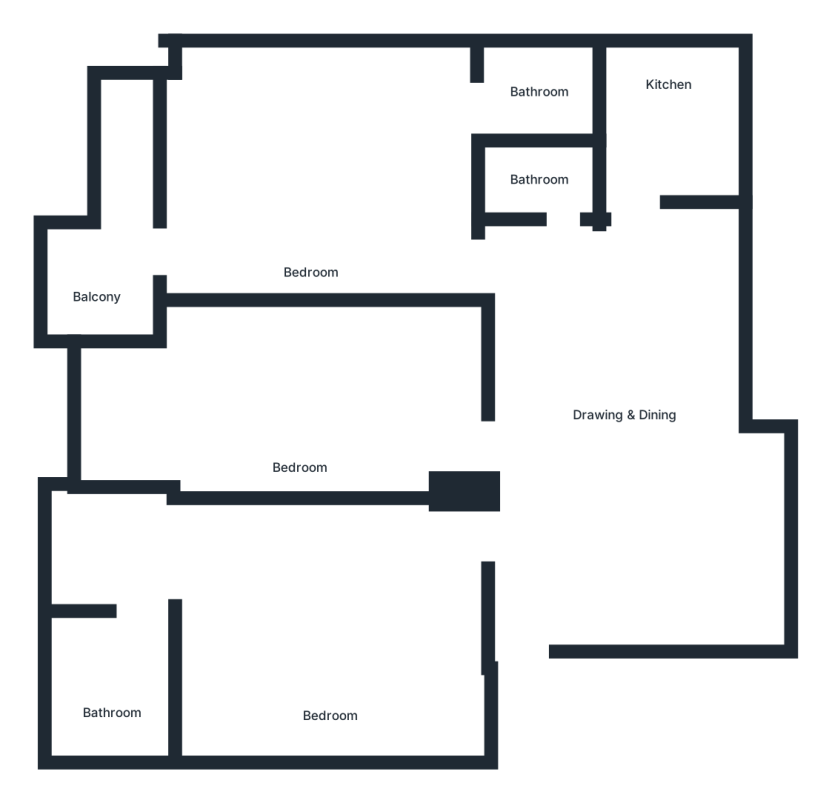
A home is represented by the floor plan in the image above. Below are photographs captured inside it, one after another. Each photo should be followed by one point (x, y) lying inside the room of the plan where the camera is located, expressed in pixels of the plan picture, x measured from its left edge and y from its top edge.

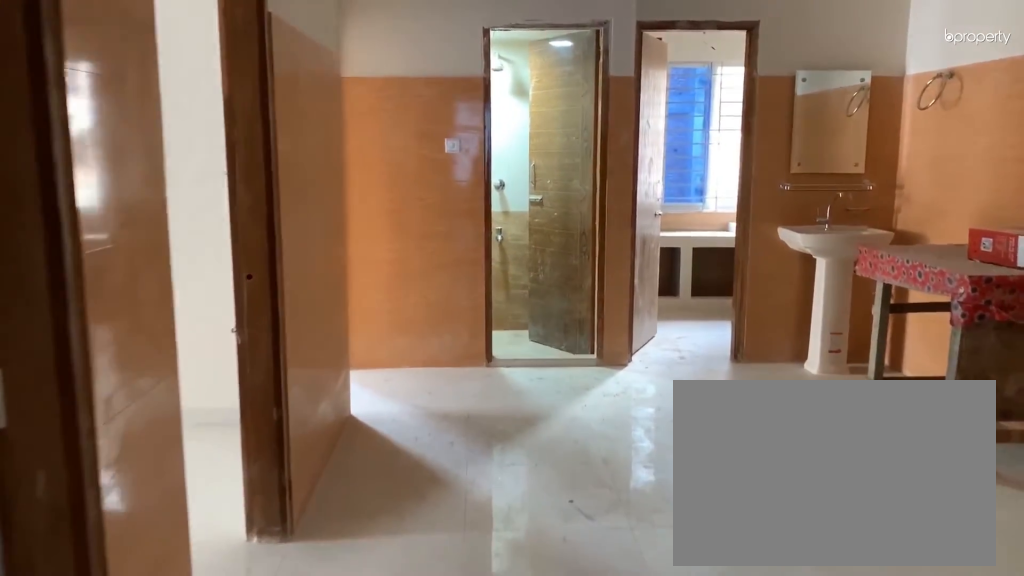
(525, 598)
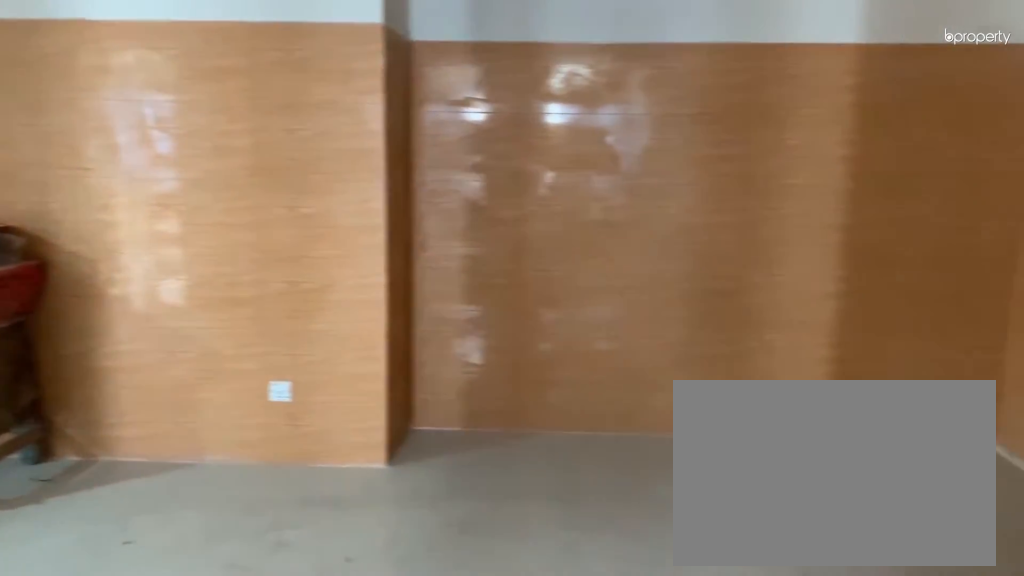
(636, 407)
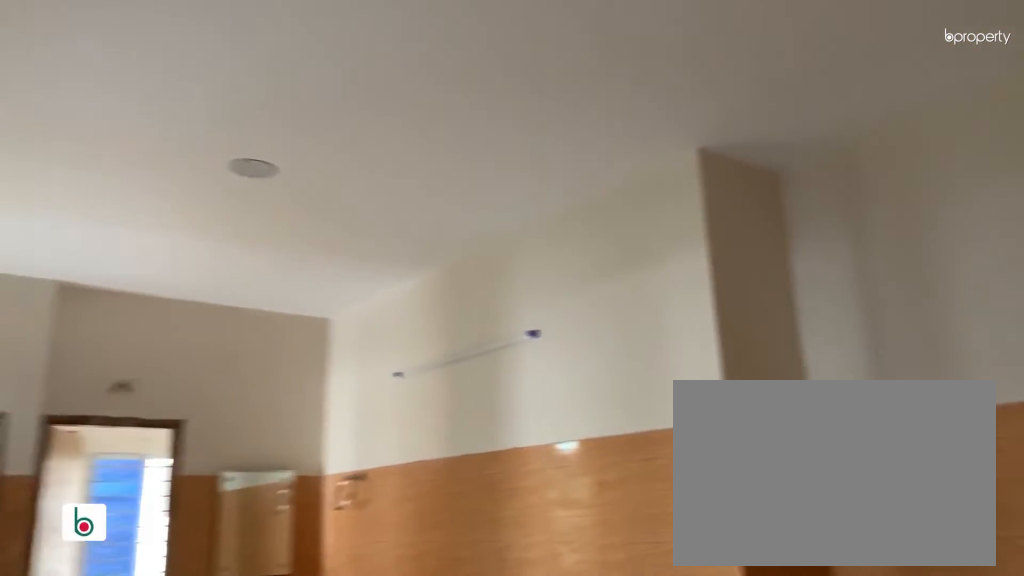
(636, 407)
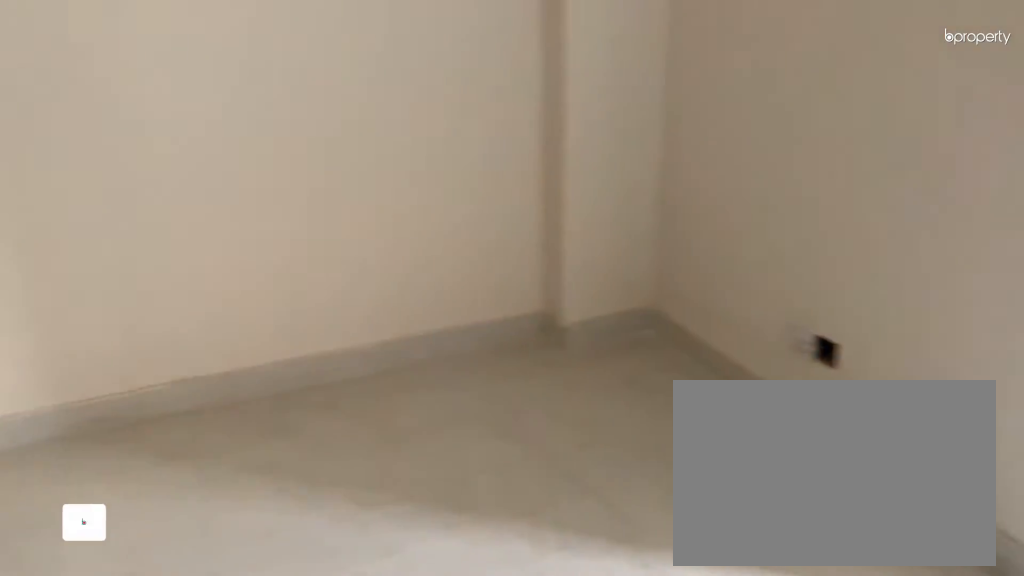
(330, 629)
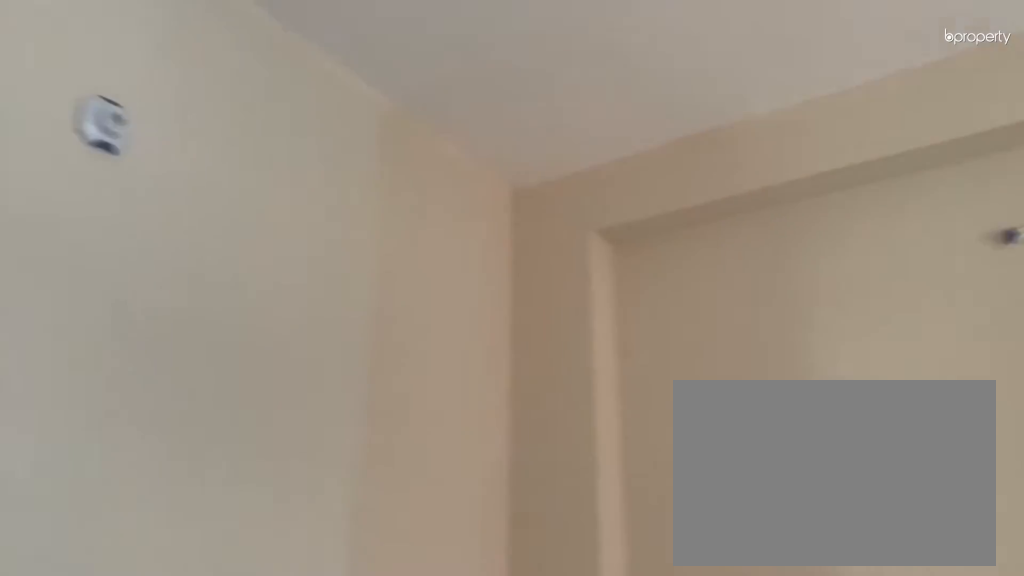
(330, 629)
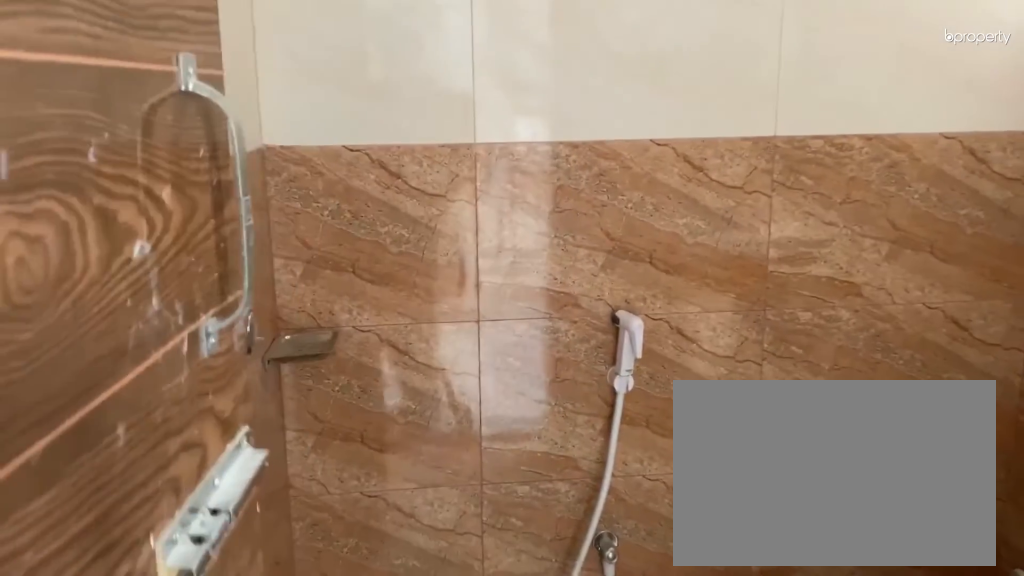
(147, 601)
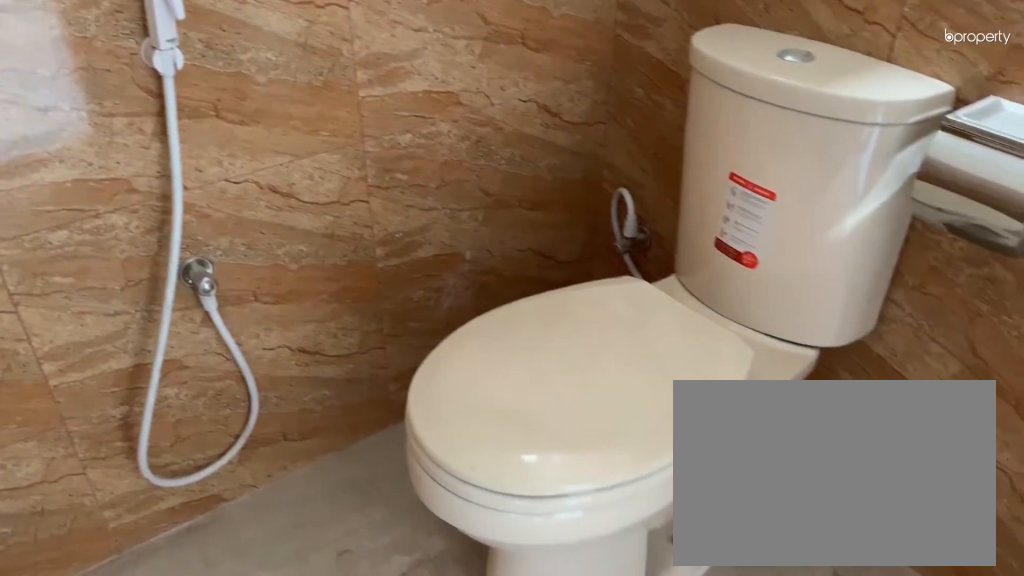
(109, 718)
